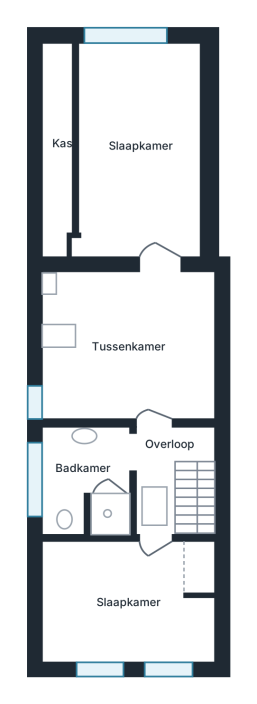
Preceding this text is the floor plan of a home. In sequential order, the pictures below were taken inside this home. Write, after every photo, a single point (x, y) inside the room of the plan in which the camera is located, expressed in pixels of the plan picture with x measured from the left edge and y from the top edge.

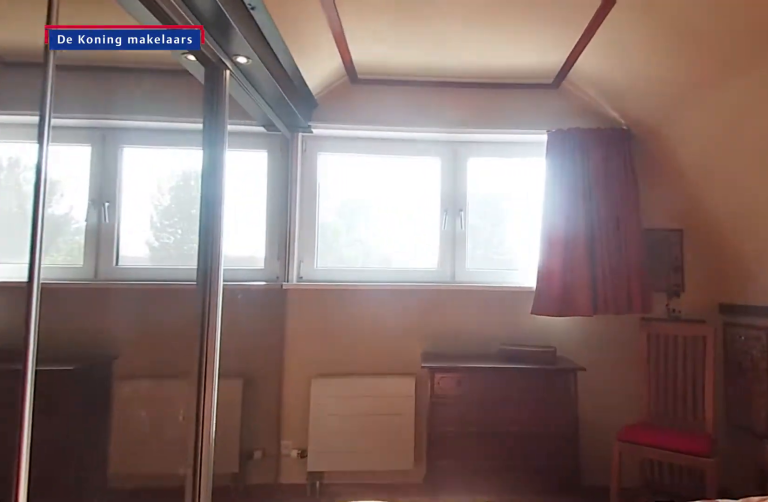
(134, 247)
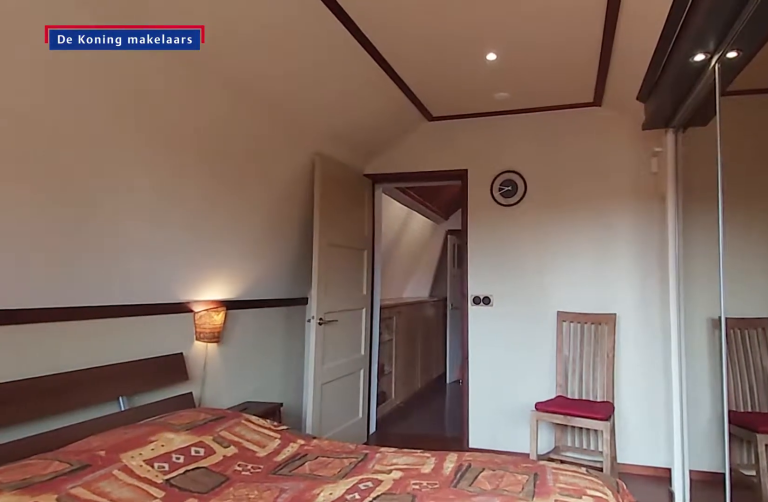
(134, 247)
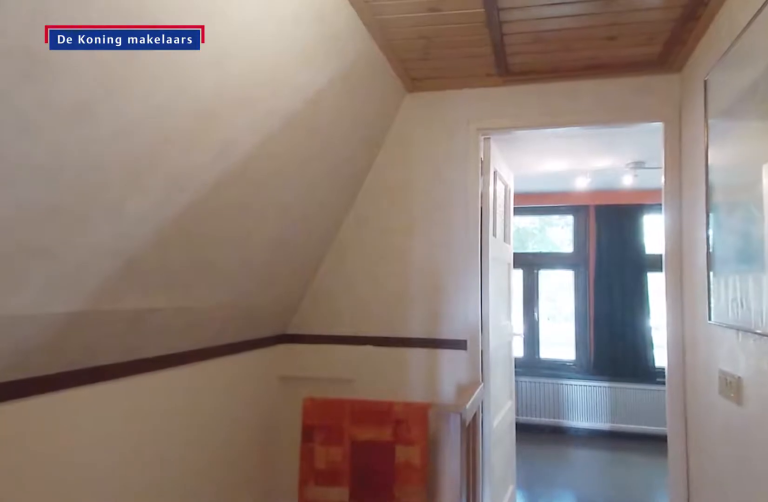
(162, 468)
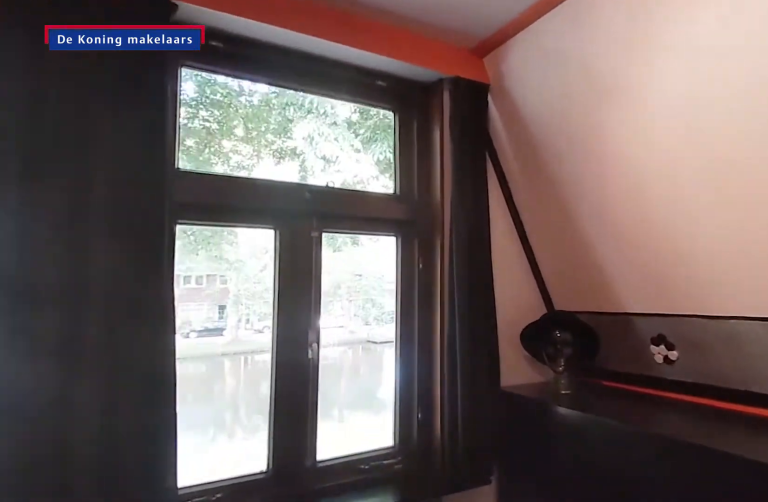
(128, 601)
